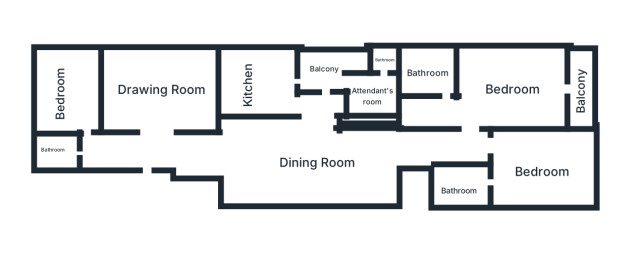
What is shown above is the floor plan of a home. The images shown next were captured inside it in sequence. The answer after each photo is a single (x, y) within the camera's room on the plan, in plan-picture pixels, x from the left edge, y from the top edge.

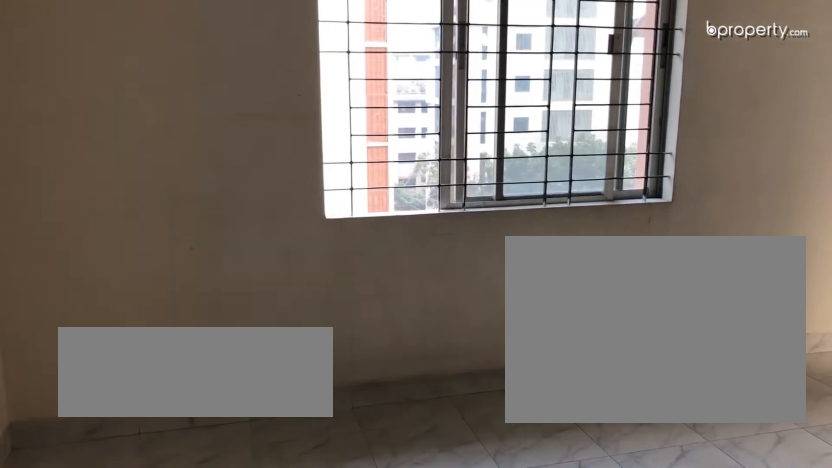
(508, 83)
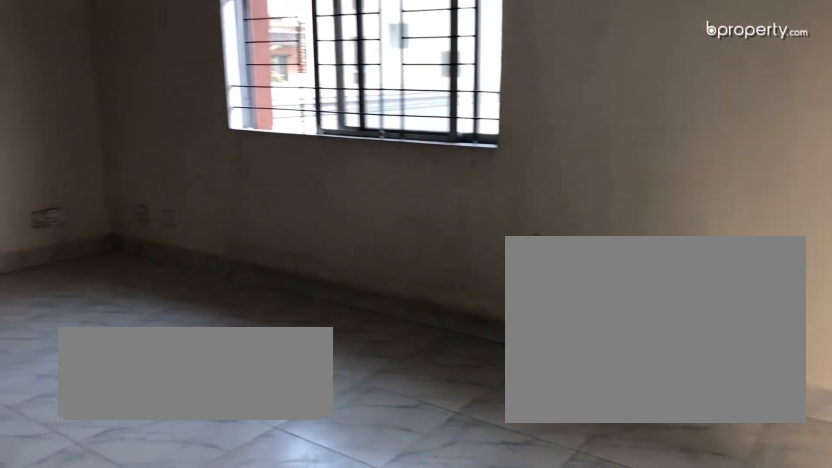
(509, 76)
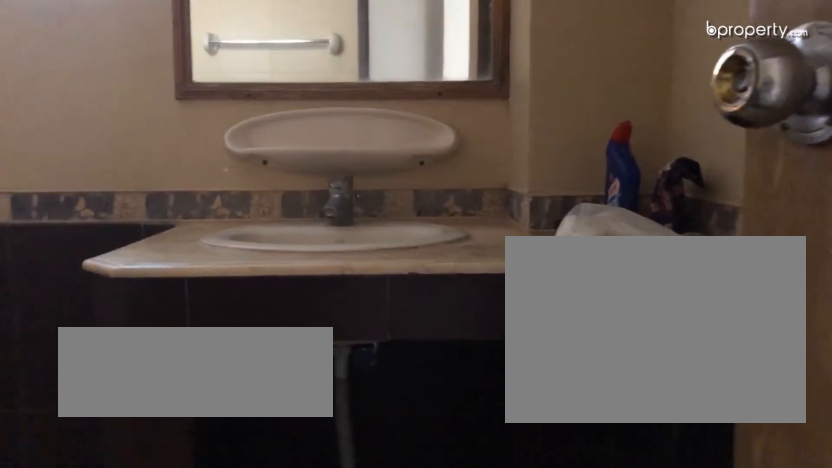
(432, 76)
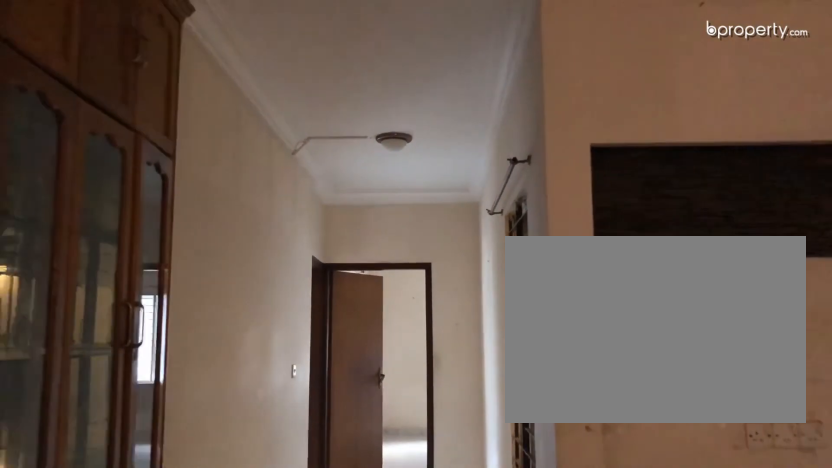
(358, 148)
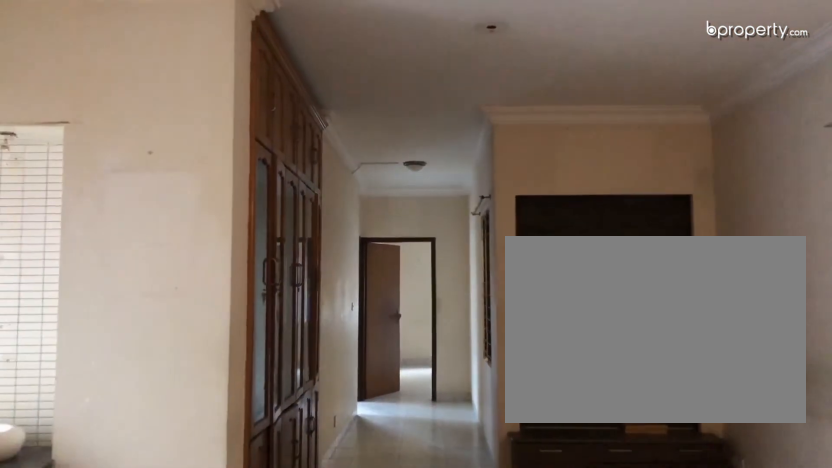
(268, 147)
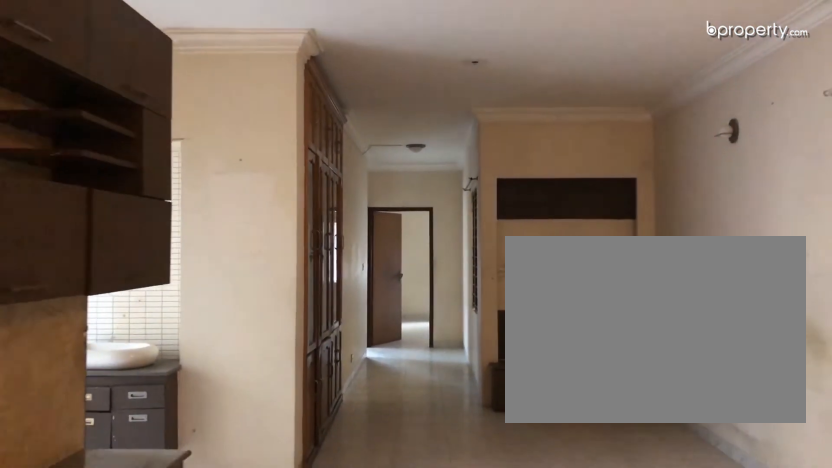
(268, 147)
